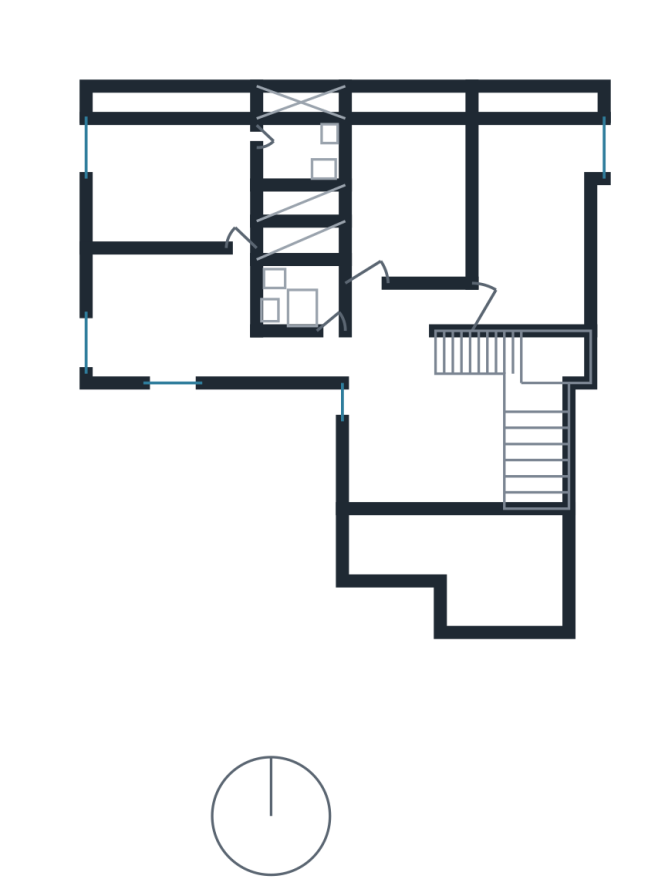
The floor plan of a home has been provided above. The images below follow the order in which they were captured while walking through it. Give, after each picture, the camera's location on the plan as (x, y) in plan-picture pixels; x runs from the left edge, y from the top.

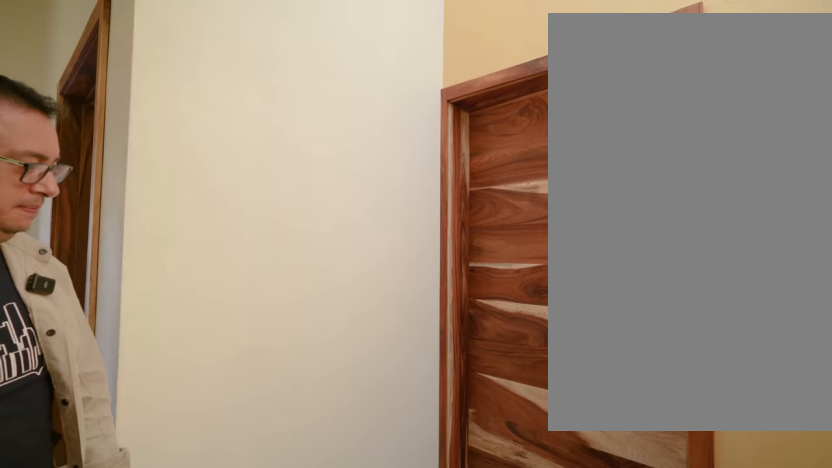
(430, 301)
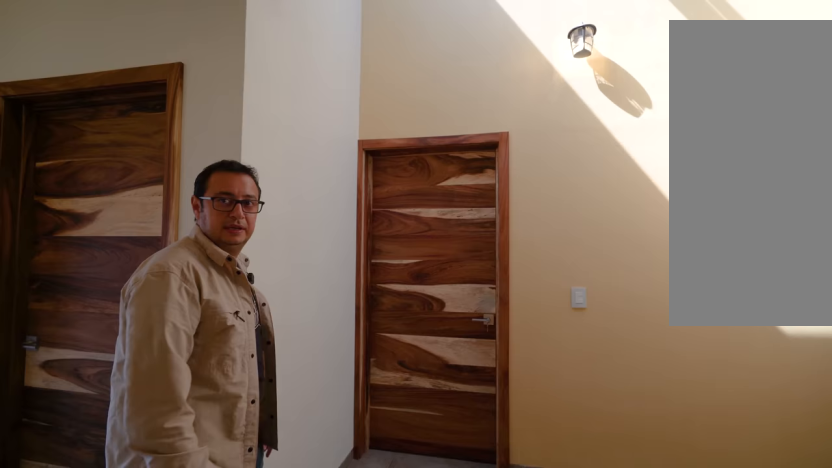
(409, 300)
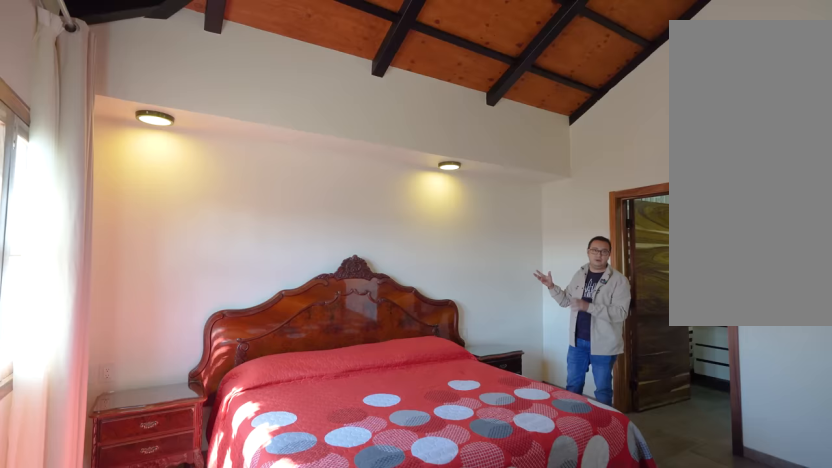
(238, 210)
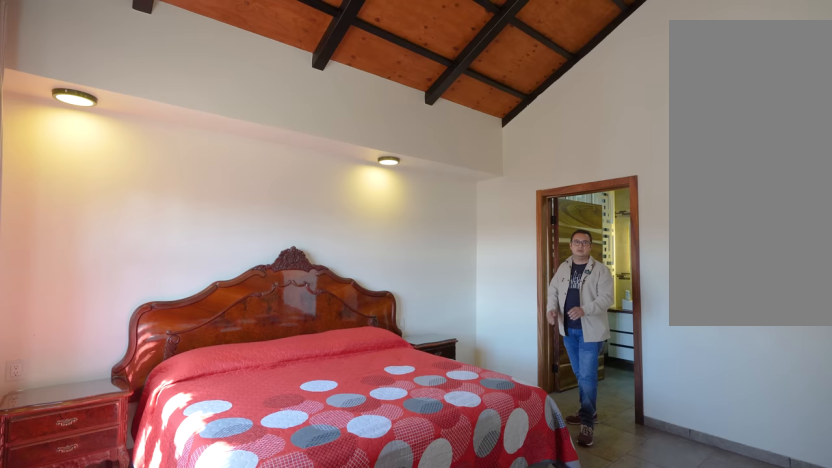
(221, 206)
